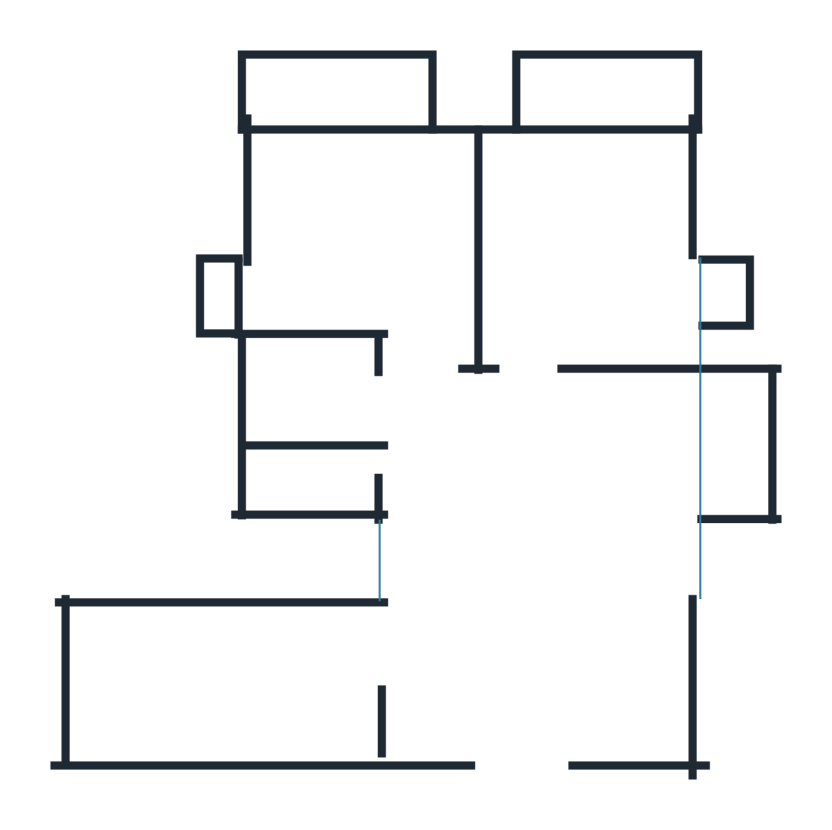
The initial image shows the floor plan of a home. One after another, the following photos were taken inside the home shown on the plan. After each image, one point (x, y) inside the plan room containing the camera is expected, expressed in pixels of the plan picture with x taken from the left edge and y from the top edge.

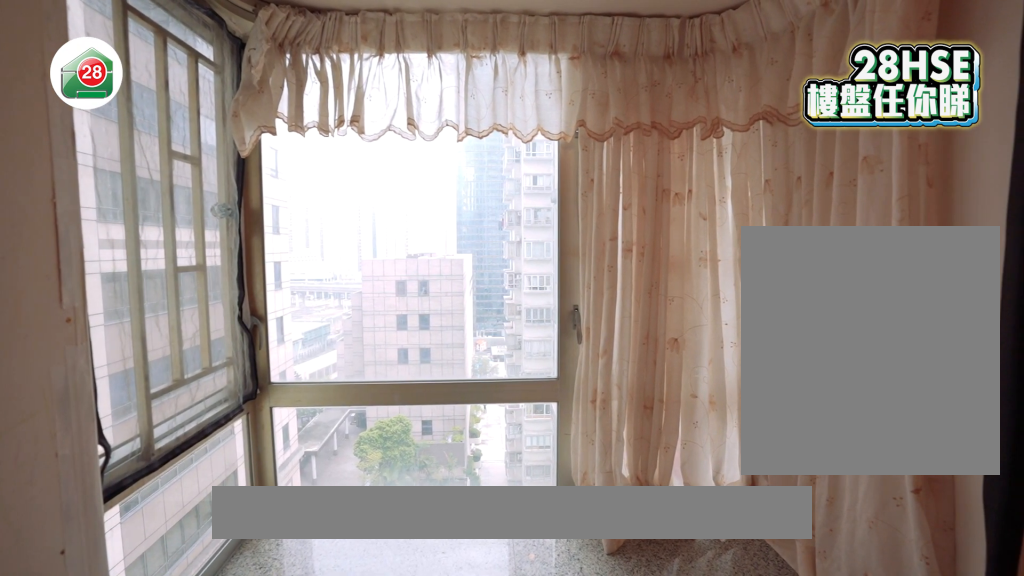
(542, 617)
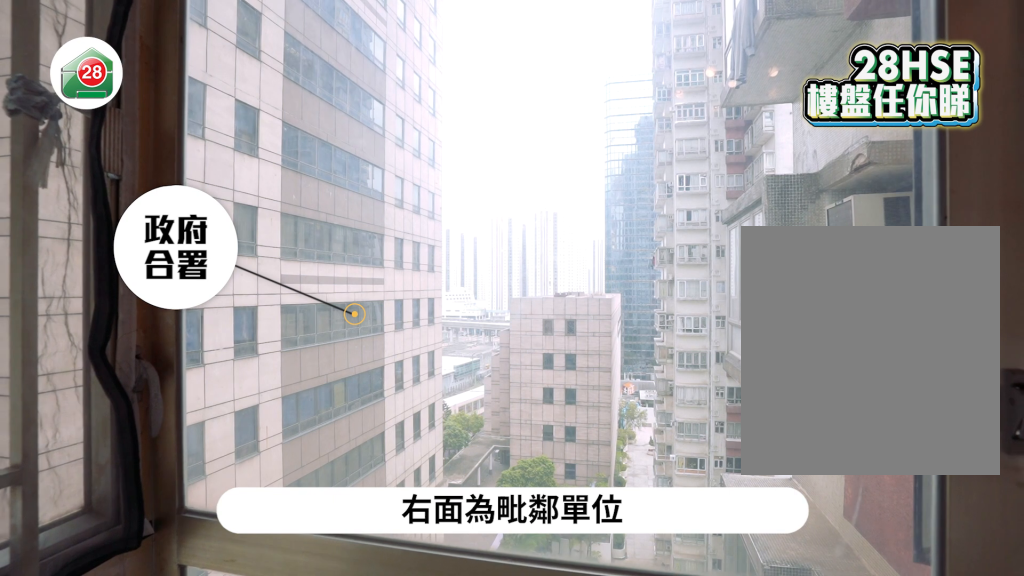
(541, 584)
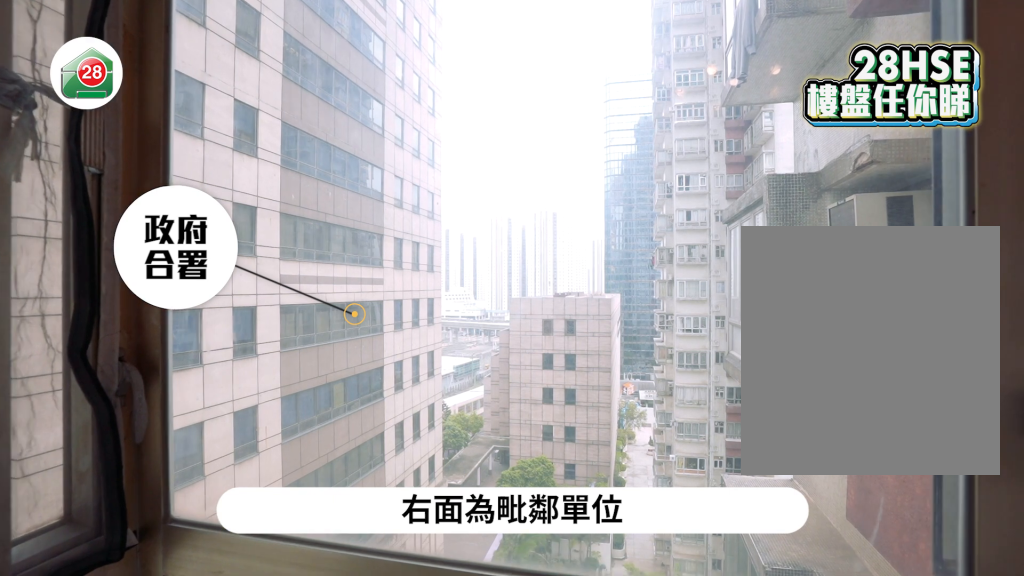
(541, 582)
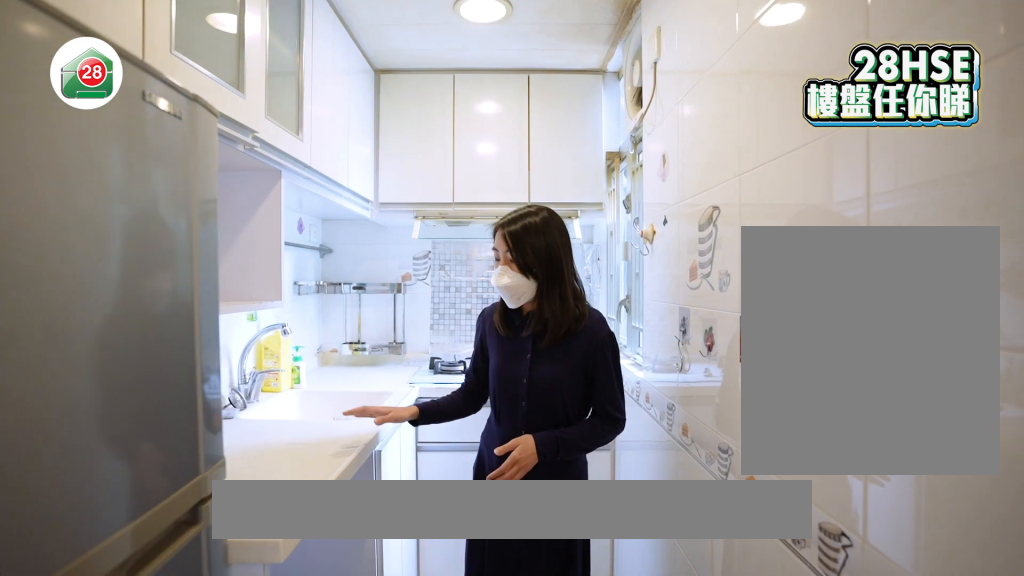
(263, 669)
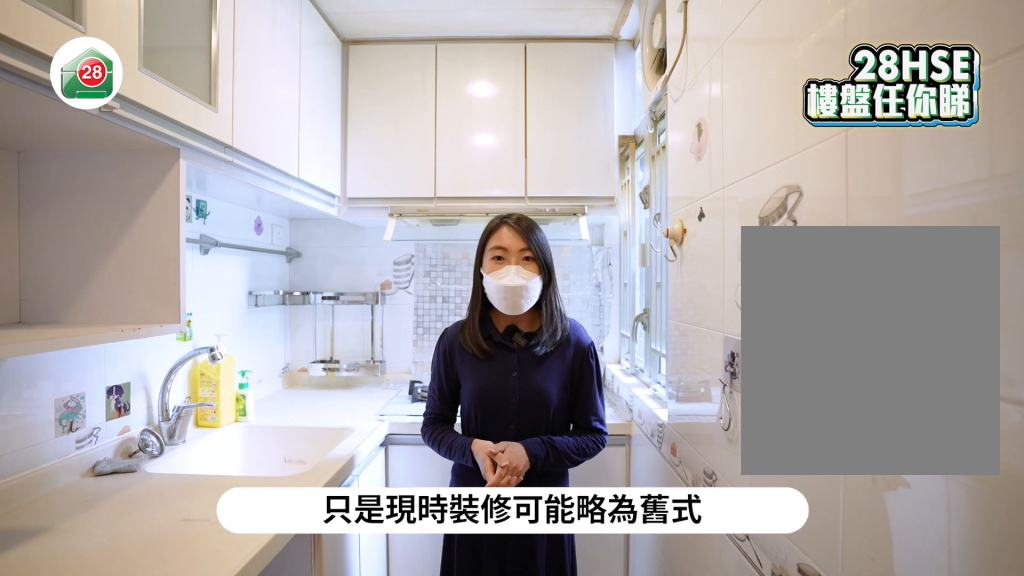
(263, 668)
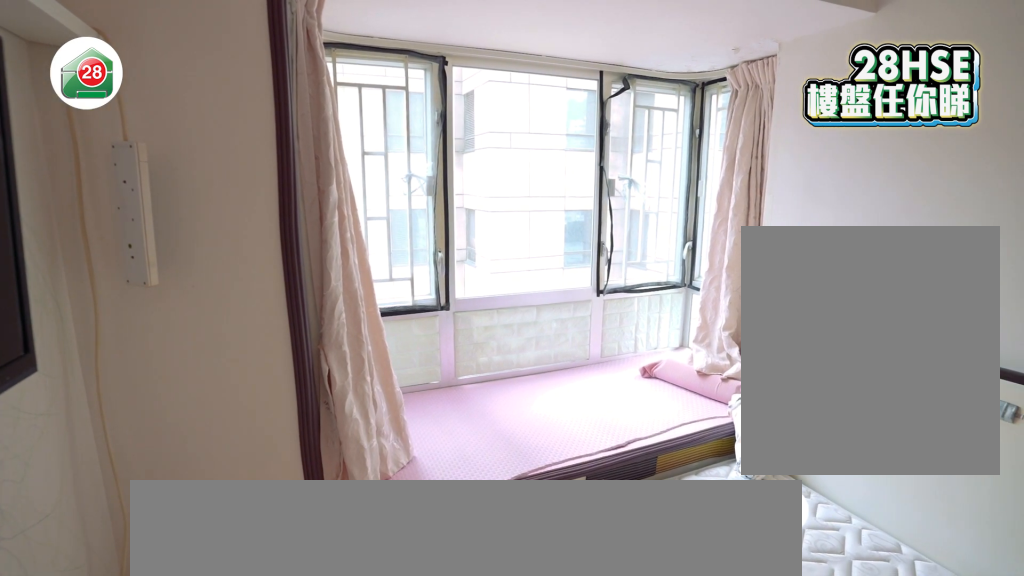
(589, 248)
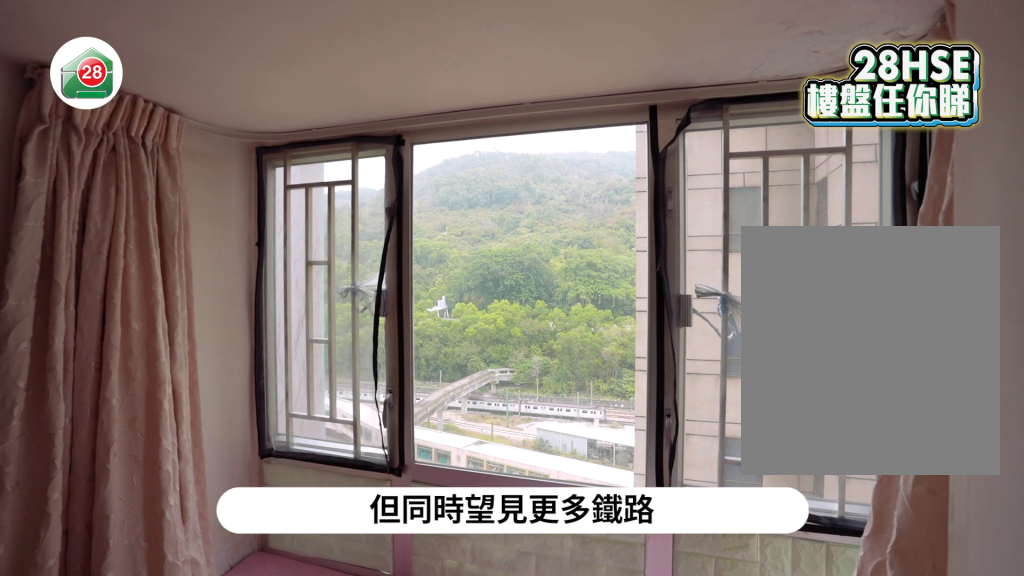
(589, 249)
